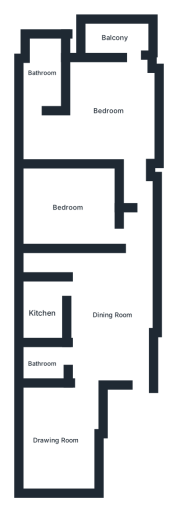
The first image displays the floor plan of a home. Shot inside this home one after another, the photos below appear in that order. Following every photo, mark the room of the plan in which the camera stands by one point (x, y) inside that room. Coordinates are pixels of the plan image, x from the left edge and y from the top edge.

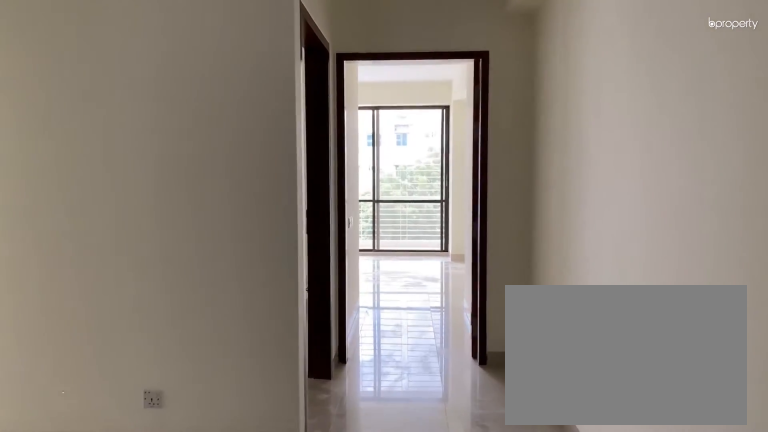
(112, 310)
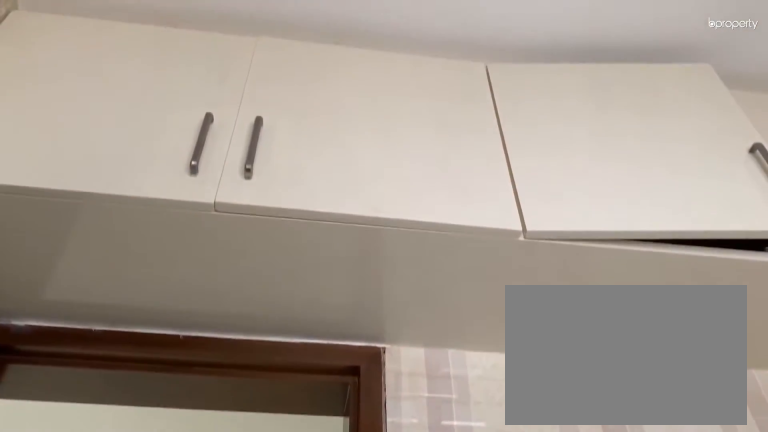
(42, 310)
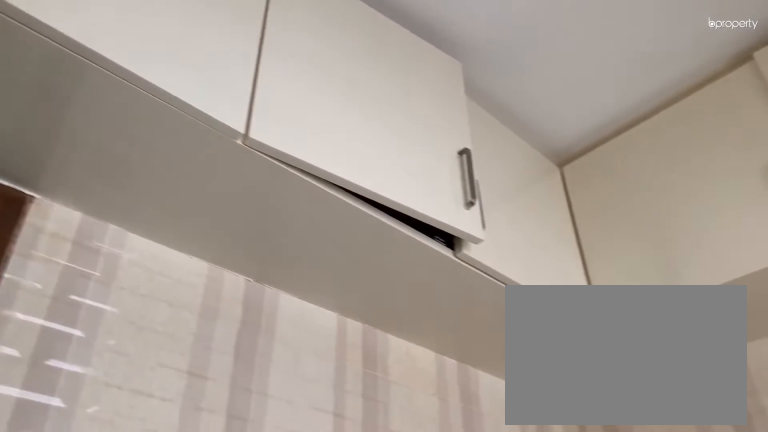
(42, 310)
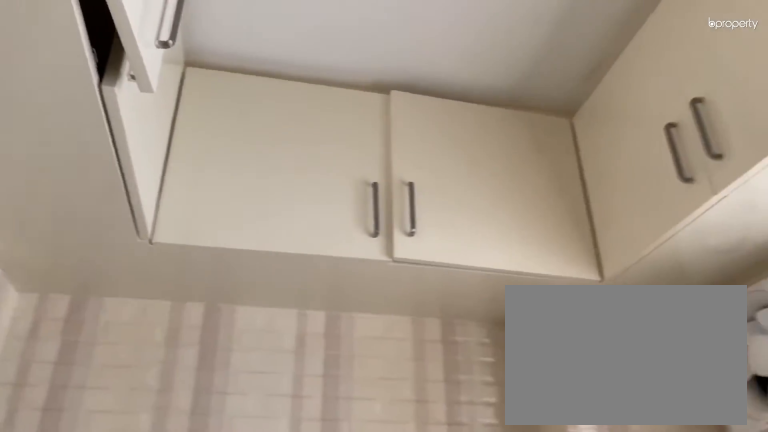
(42, 310)
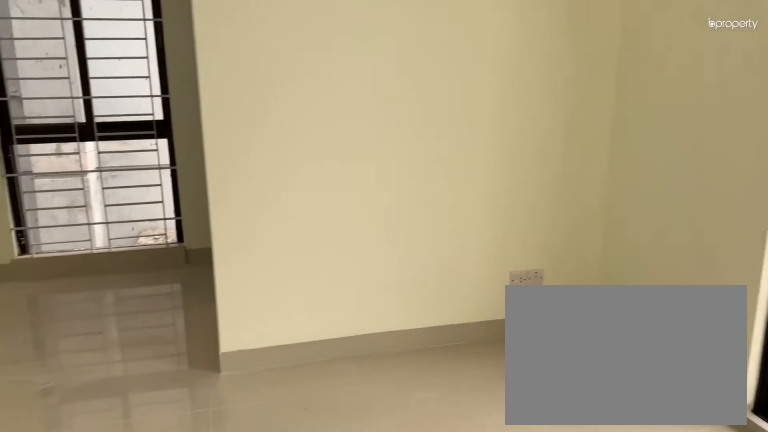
(105, 108)
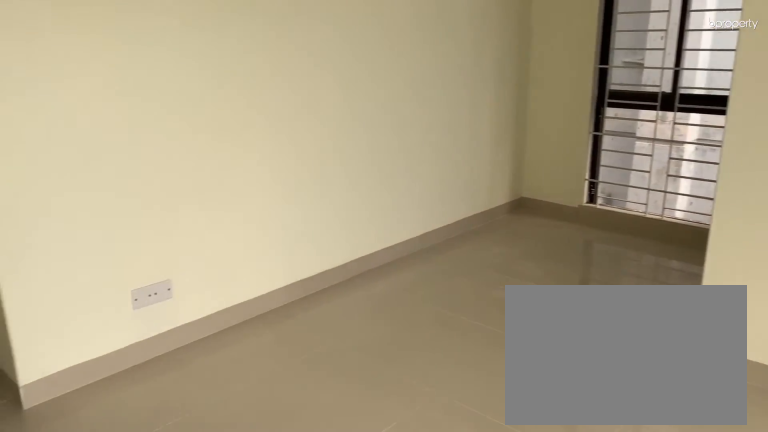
(105, 108)
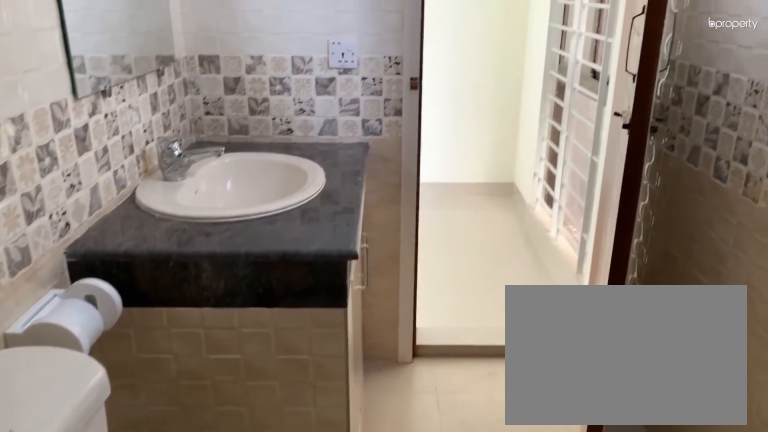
(40, 72)
